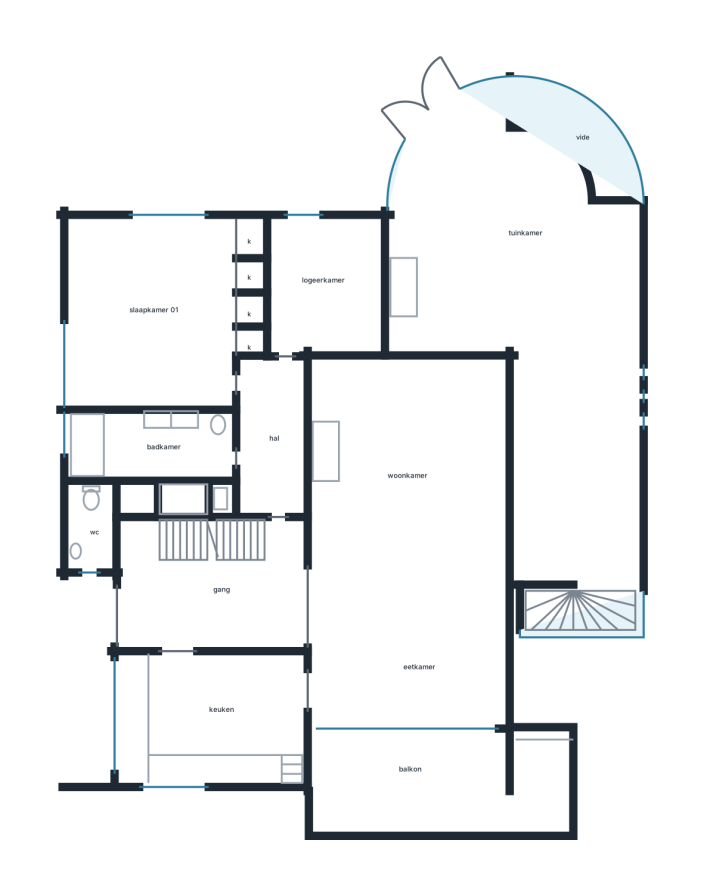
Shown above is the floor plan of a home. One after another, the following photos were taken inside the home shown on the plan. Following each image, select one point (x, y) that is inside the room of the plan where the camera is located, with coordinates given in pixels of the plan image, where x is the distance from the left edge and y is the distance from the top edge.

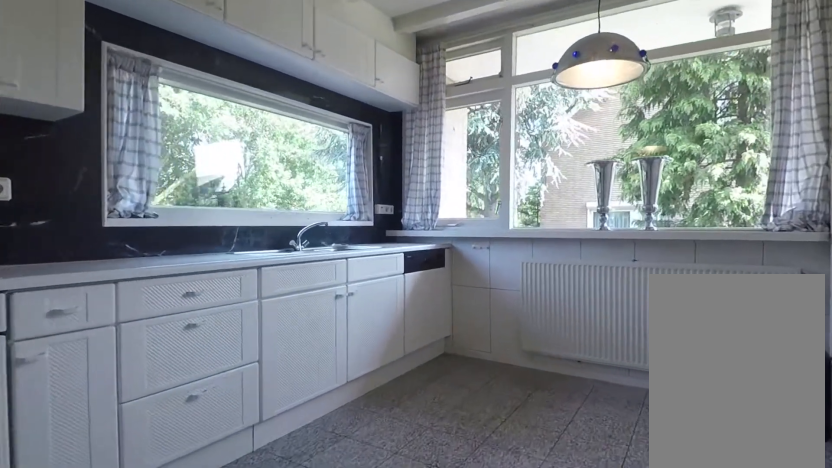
(208, 716)
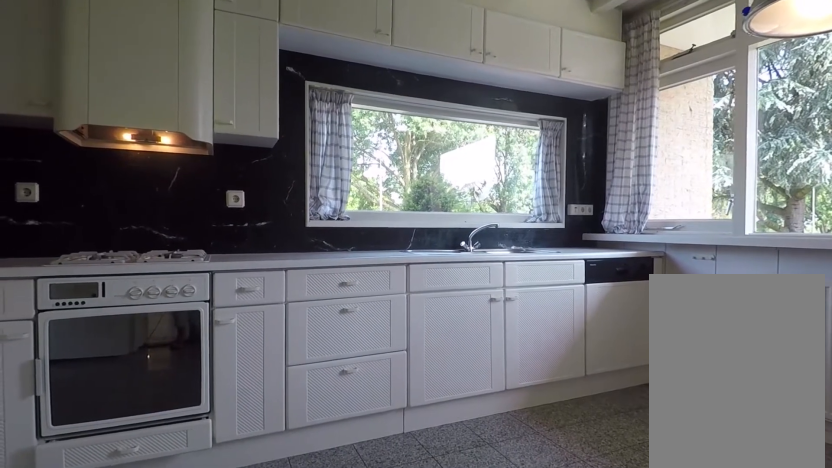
(208, 716)
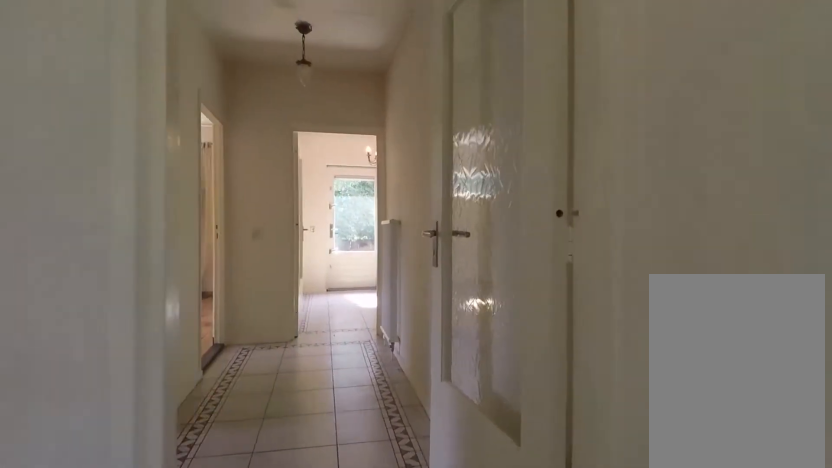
(210, 583)
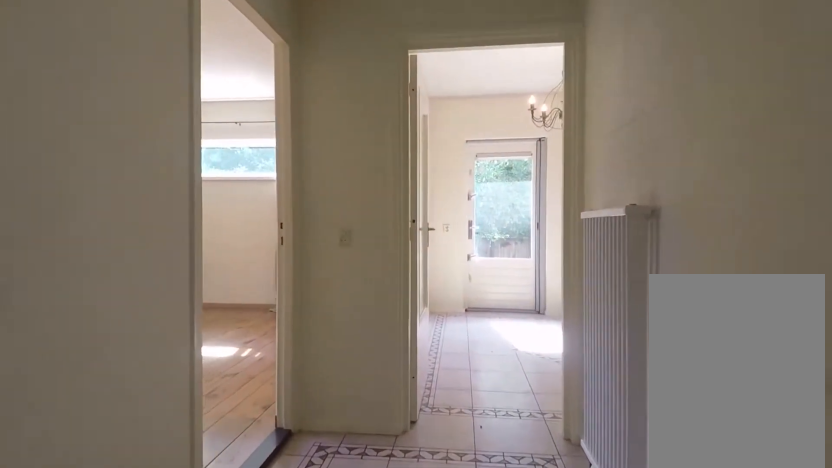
(270, 437)
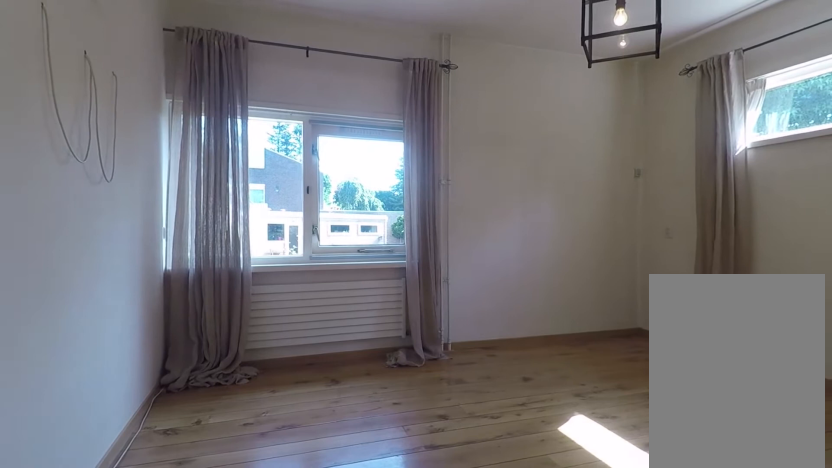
(152, 313)
